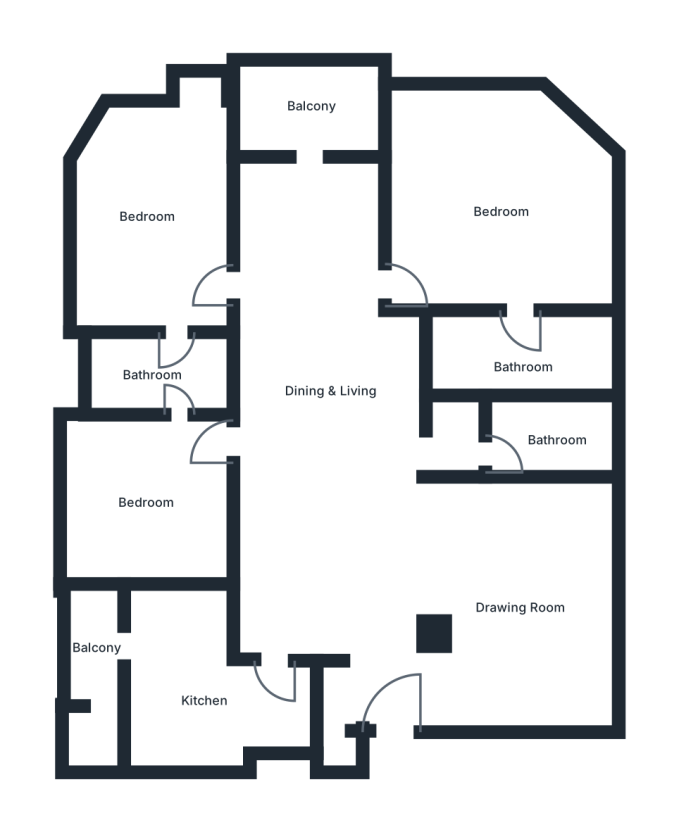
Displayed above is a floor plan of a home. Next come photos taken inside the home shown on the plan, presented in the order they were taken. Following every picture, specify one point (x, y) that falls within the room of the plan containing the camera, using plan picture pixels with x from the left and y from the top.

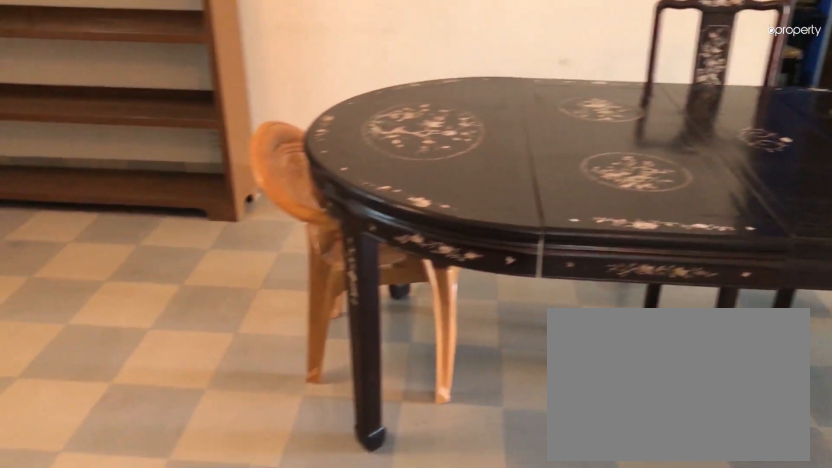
(327, 533)
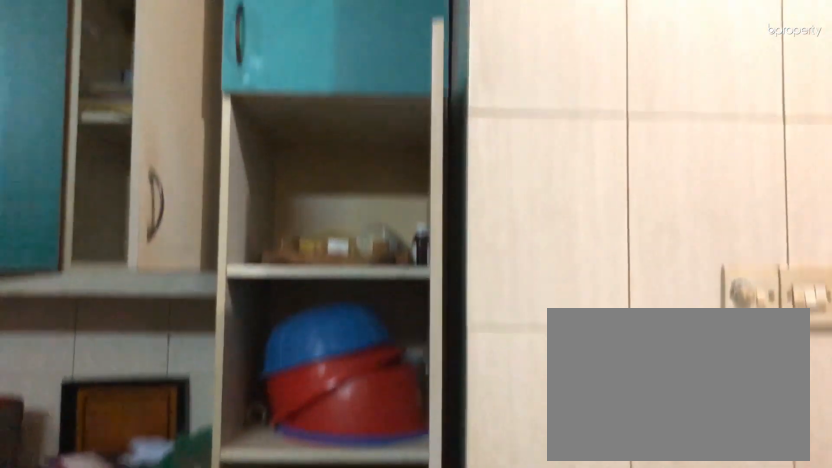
(183, 688)
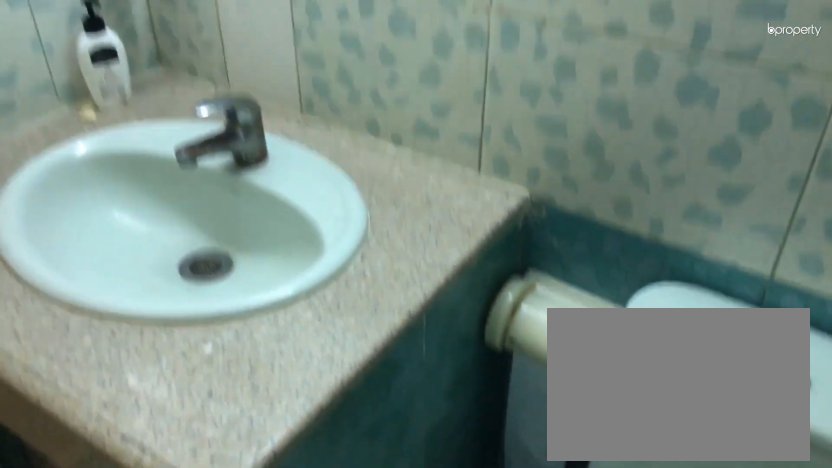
(547, 435)
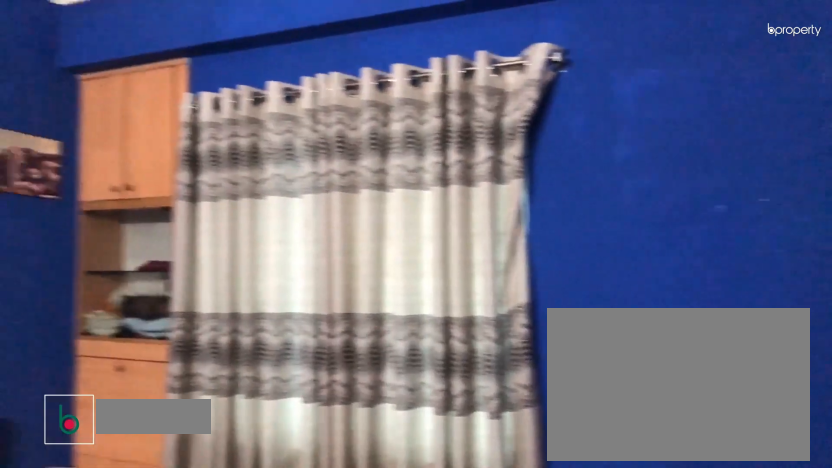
(153, 507)
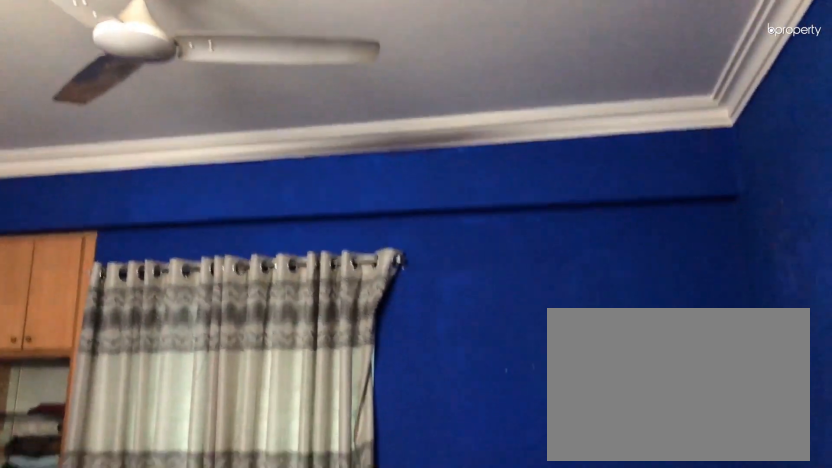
(153, 507)
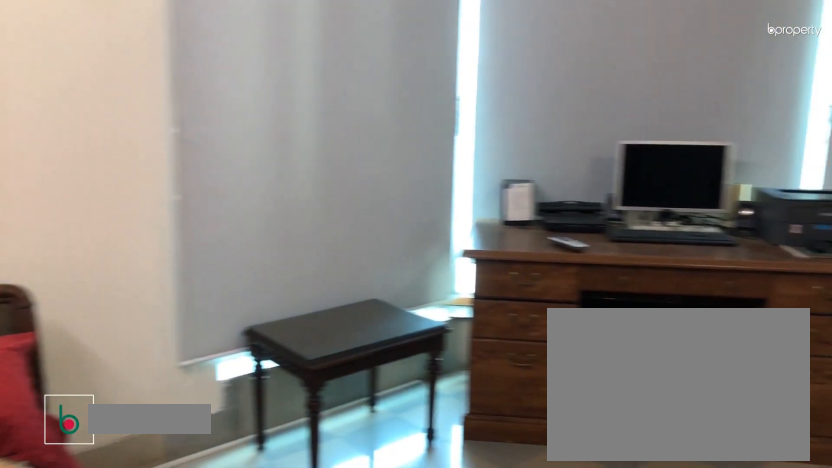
(147, 218)
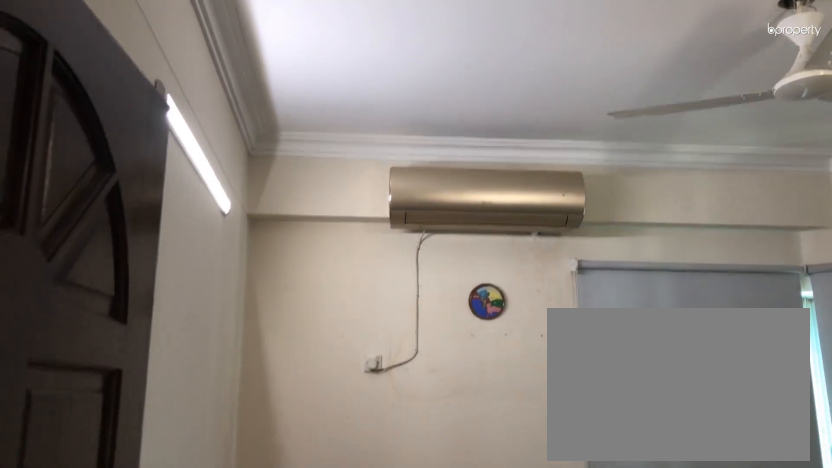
(148, 218)
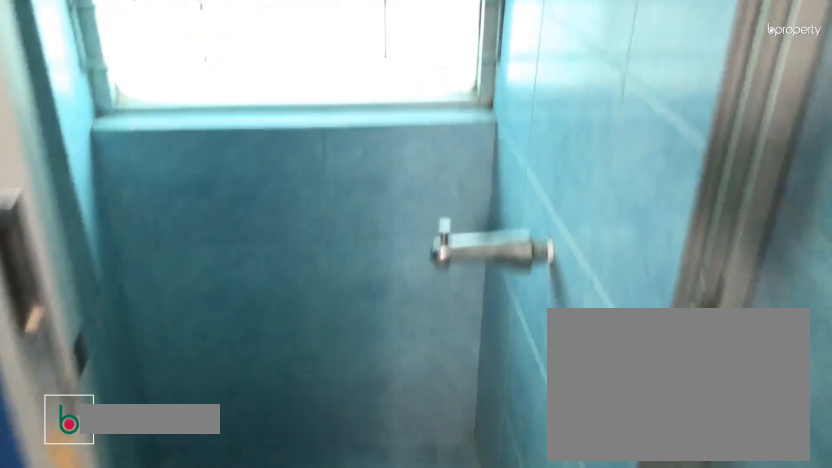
(153, 367)
